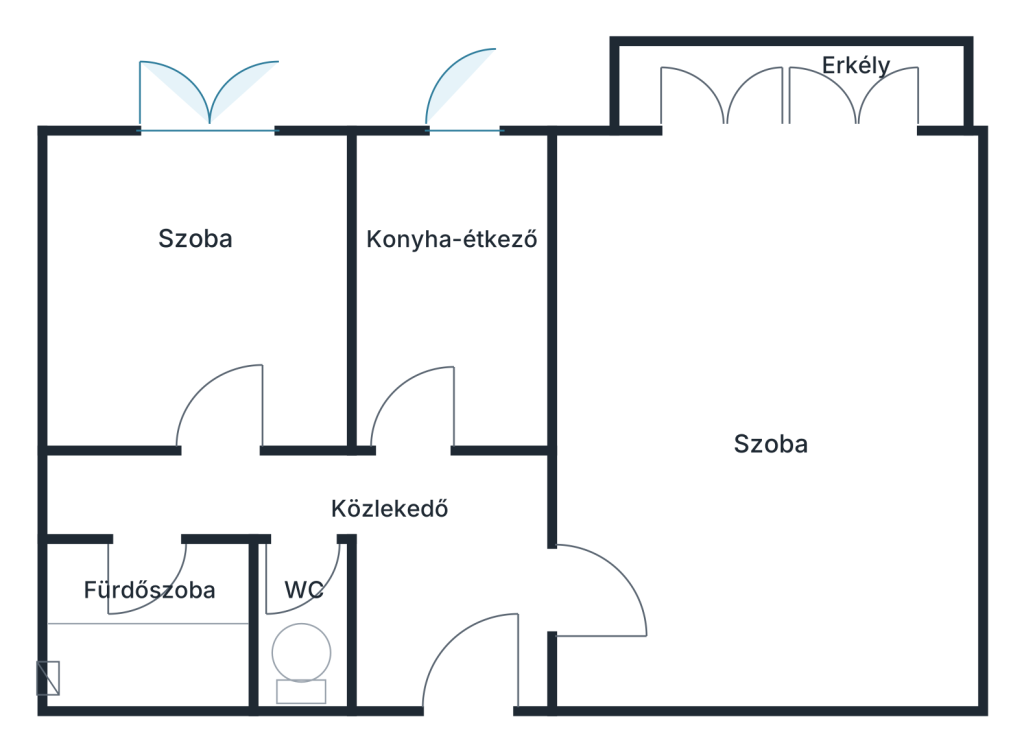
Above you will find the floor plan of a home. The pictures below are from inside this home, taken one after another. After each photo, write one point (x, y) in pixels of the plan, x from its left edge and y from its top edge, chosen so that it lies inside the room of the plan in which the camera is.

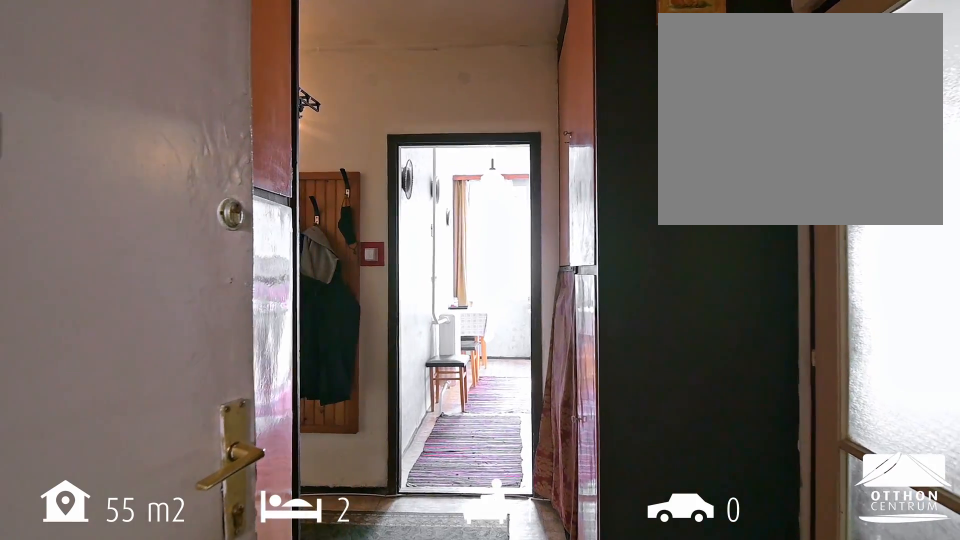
(417, 550)
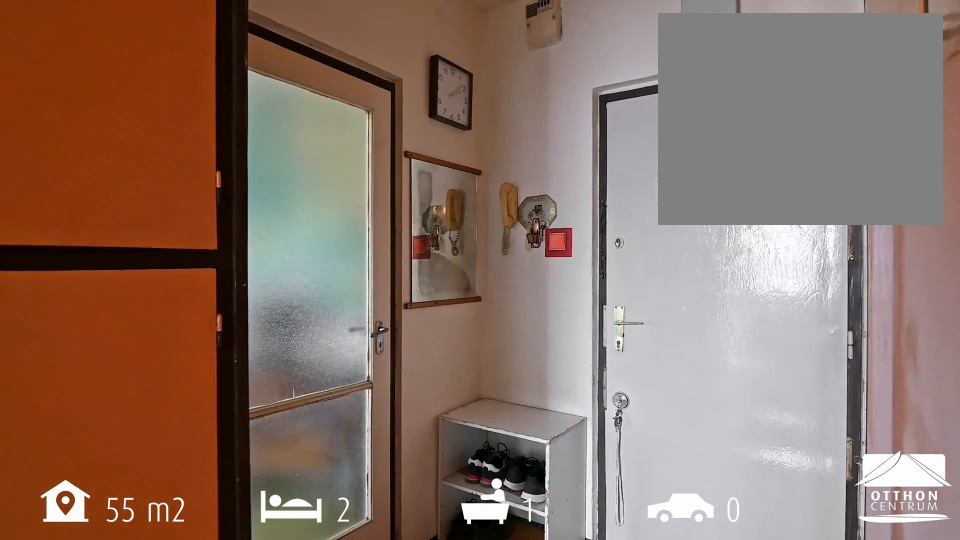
(417, 550)
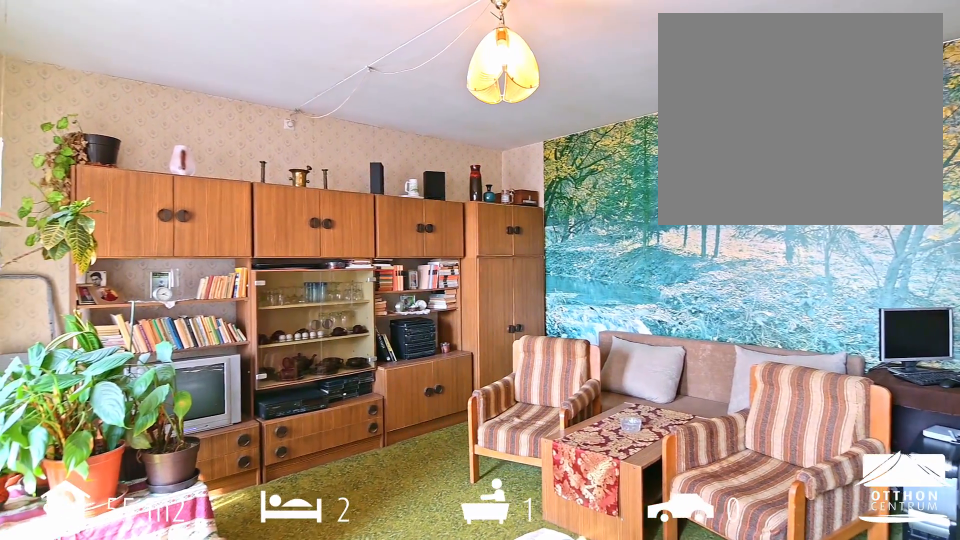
(776, 428)
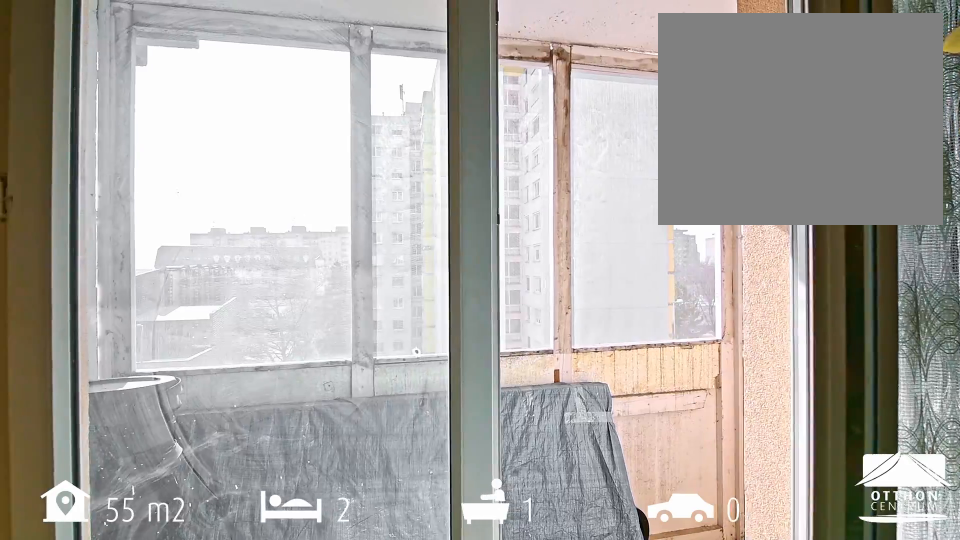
(796, 86)
